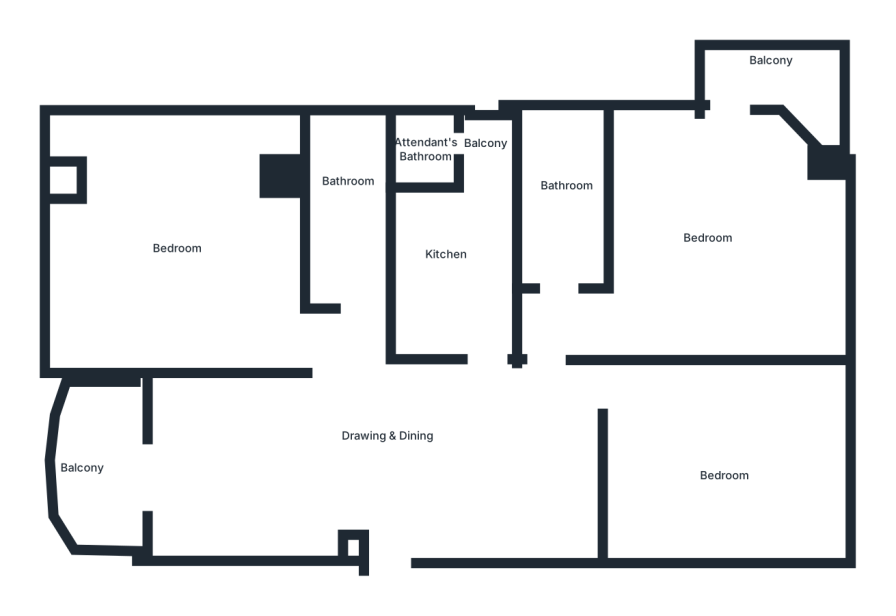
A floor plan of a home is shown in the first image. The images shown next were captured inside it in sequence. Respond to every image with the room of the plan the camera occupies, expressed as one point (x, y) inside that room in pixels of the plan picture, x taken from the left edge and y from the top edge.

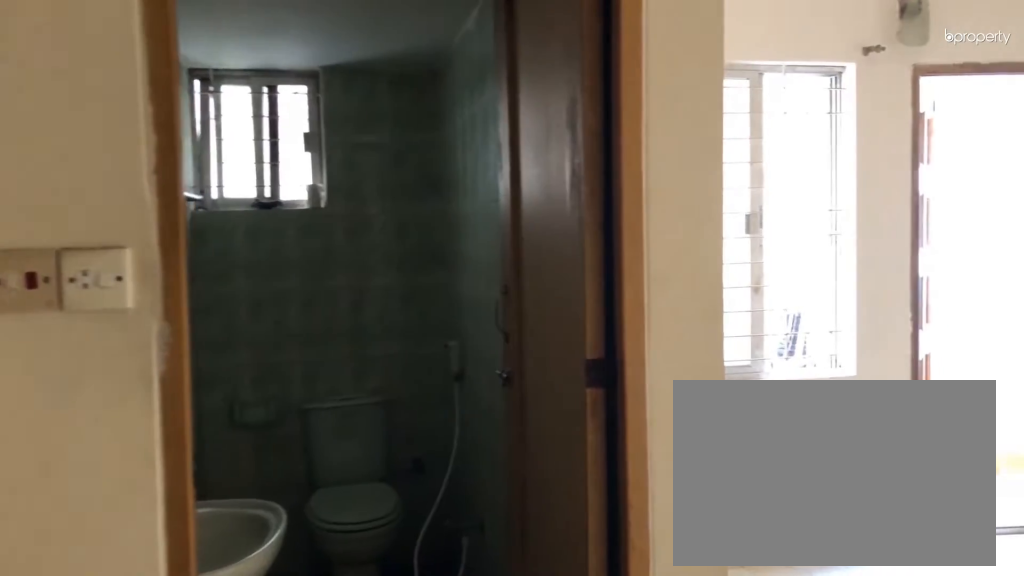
(571, 327)
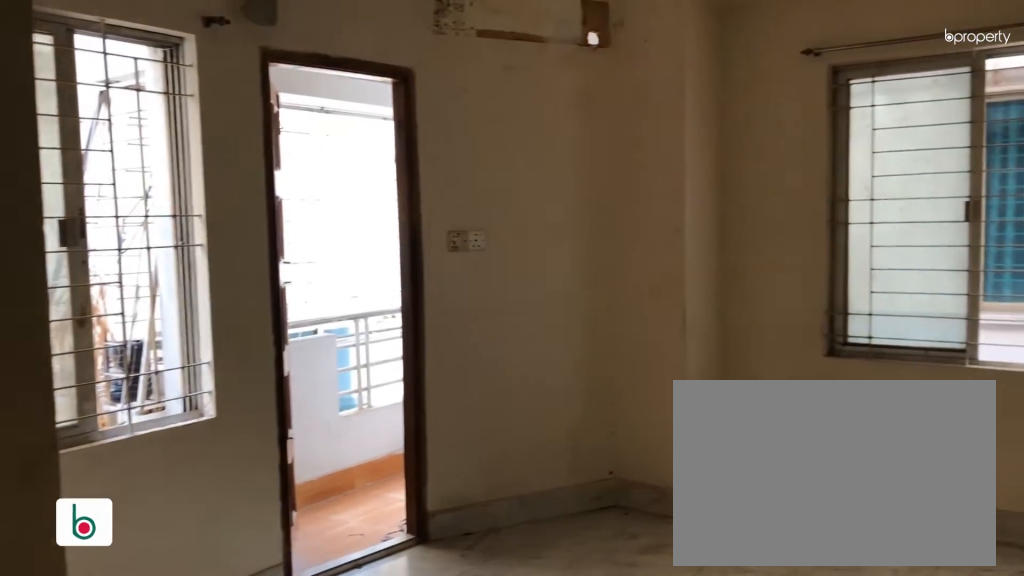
(714, 248)
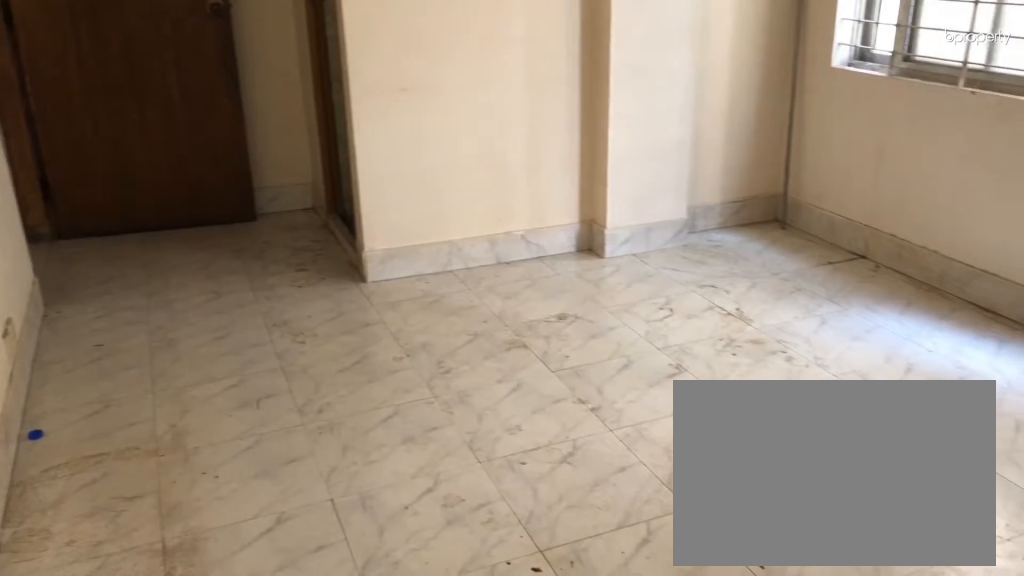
(714, 248)
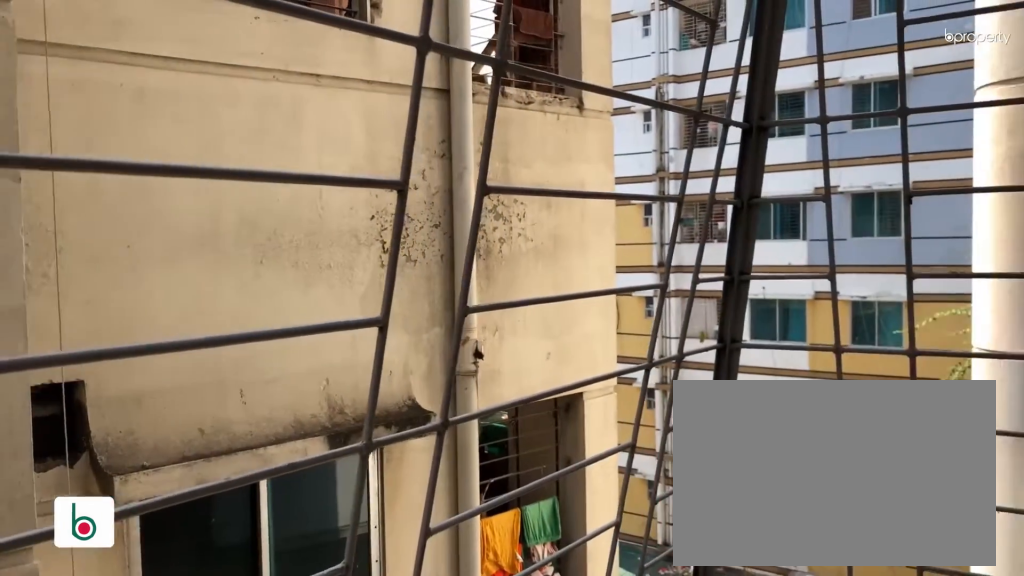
(782, 72)
